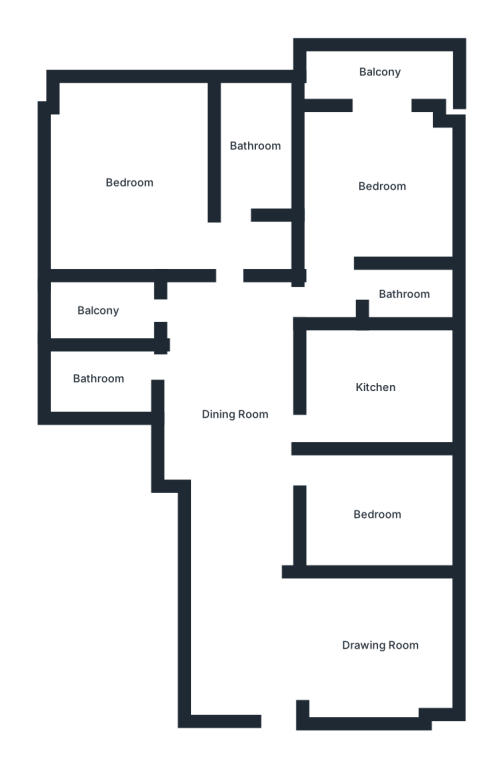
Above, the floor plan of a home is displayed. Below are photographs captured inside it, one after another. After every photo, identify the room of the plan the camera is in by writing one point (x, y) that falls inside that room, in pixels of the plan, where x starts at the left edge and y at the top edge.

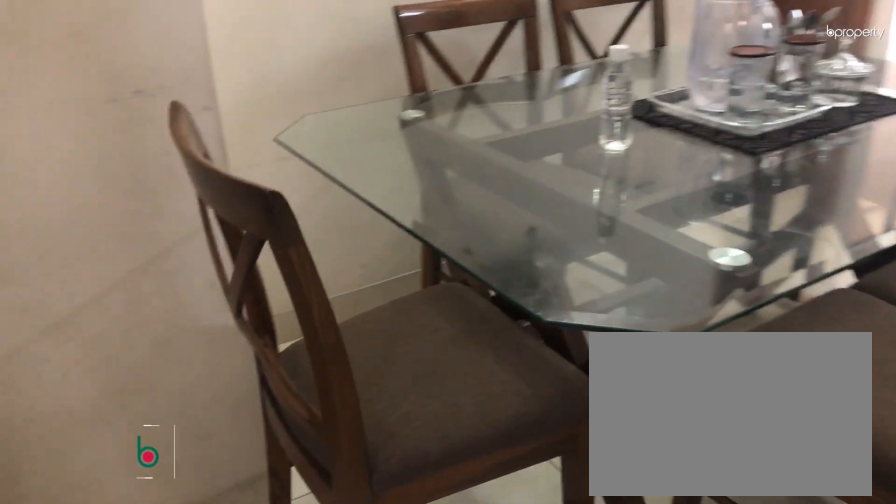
(237, 417)
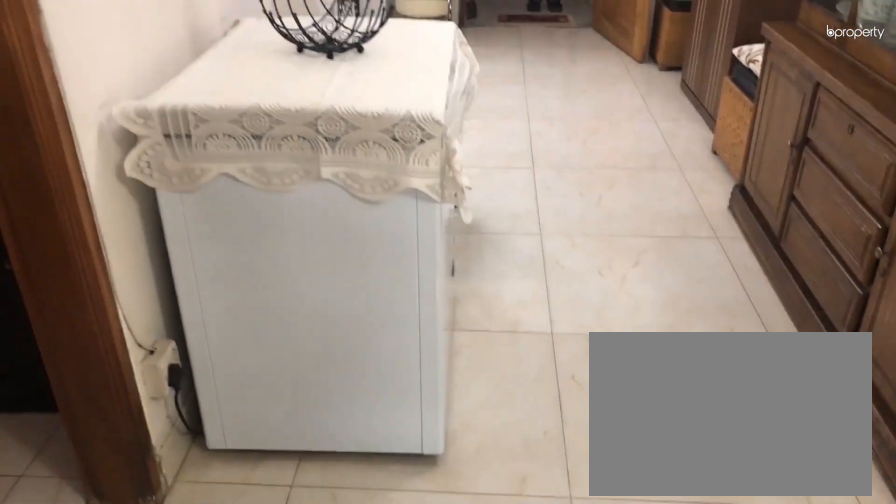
(237, 417)
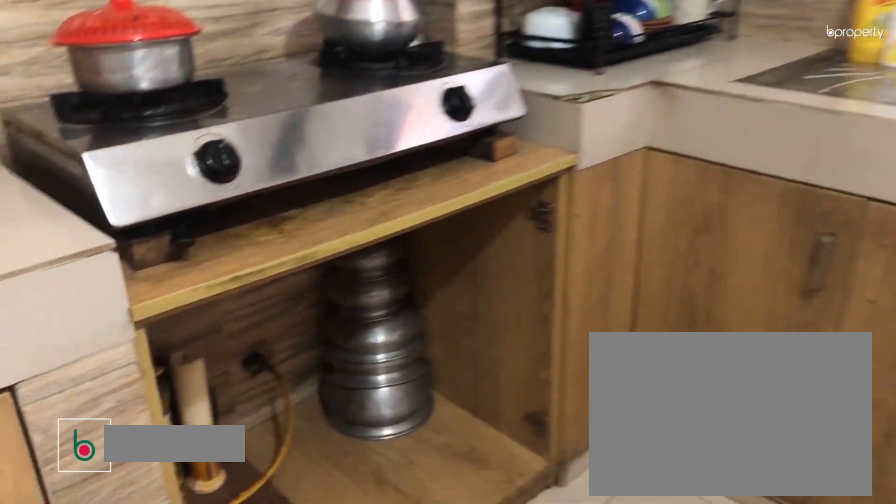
(373, 386)
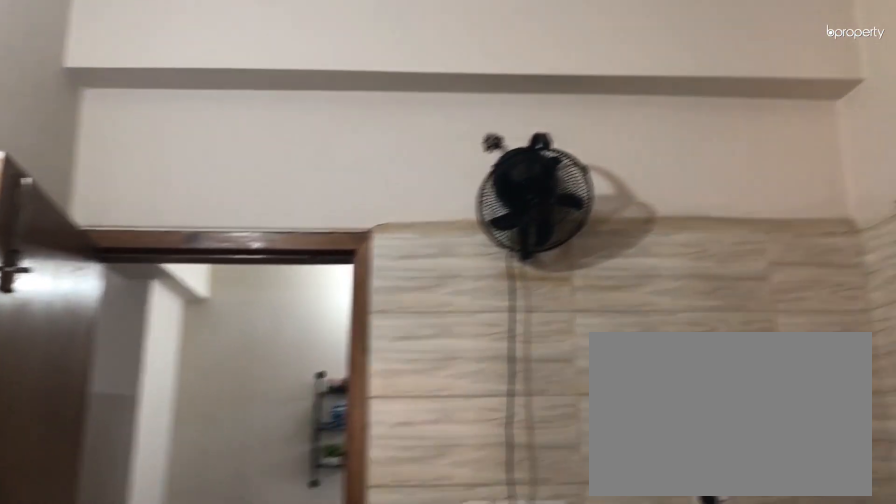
(373, 386)
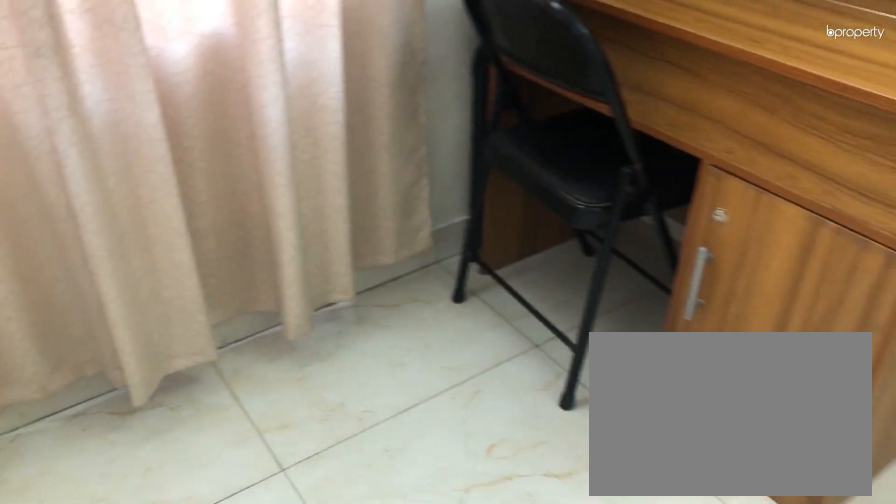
(379, 190)
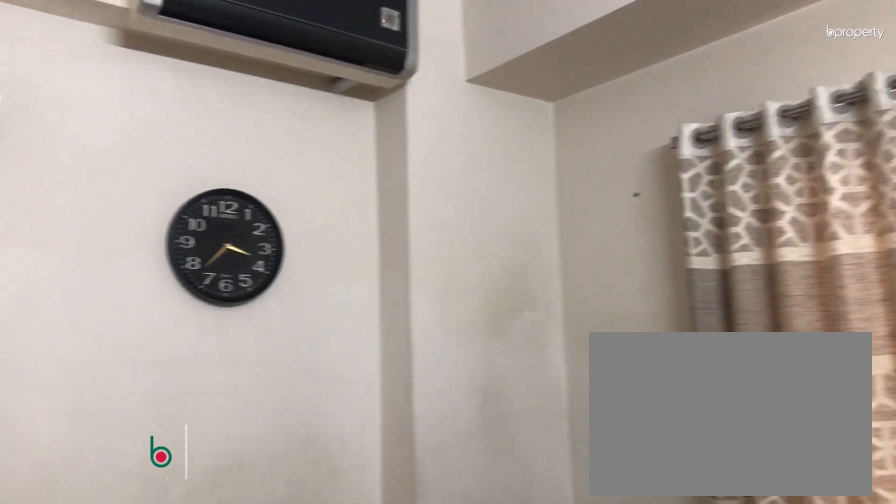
(126, 185)
